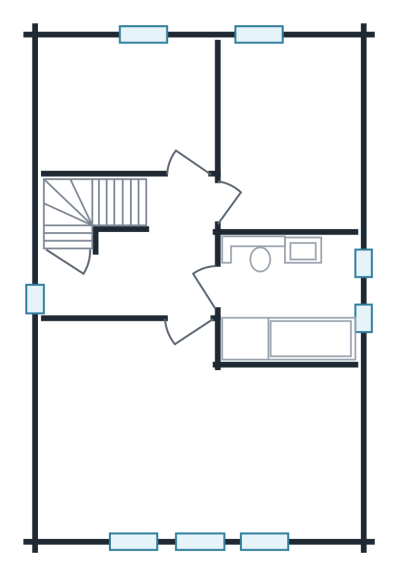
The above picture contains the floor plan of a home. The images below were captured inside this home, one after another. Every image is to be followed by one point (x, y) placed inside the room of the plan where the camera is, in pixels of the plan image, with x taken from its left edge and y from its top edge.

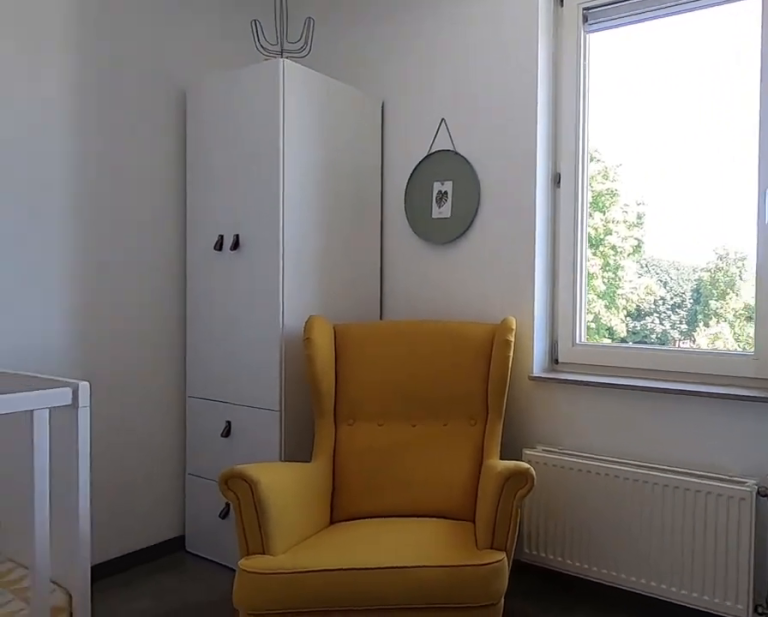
(129, 107)
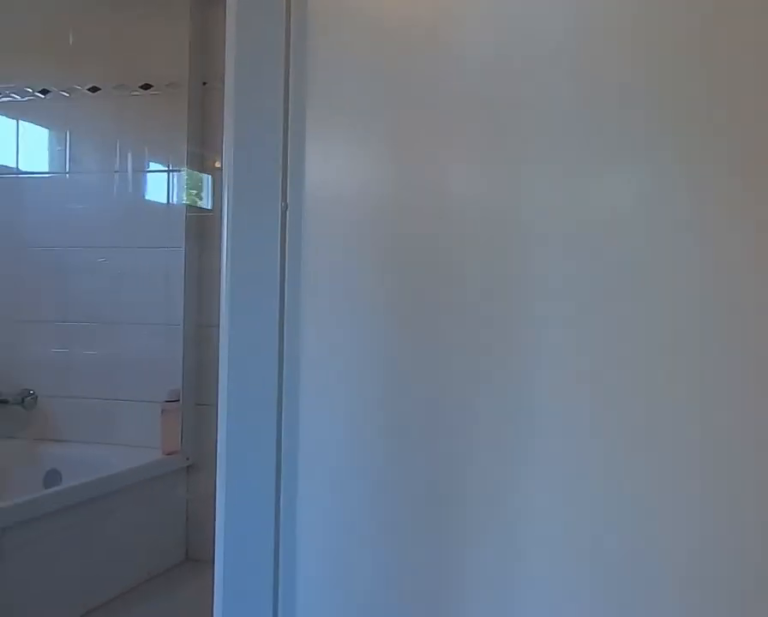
(143, 260)
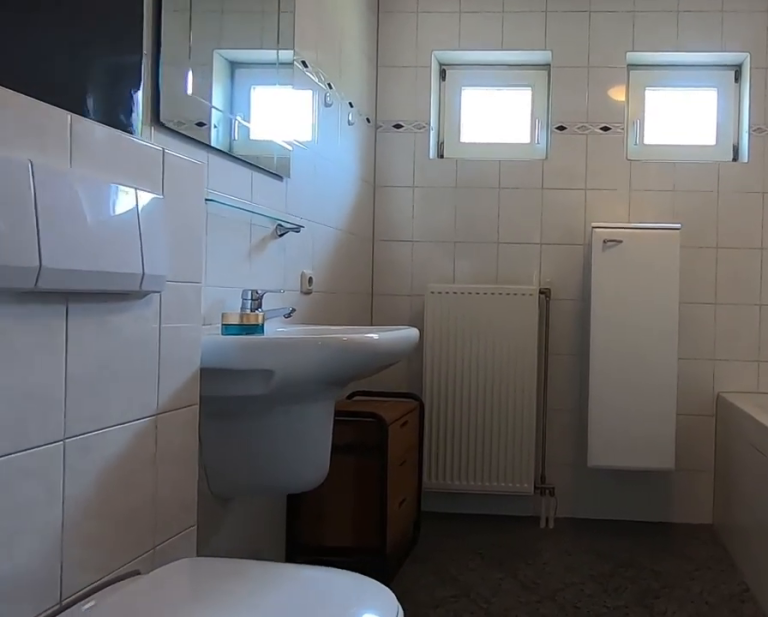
(287, 297)
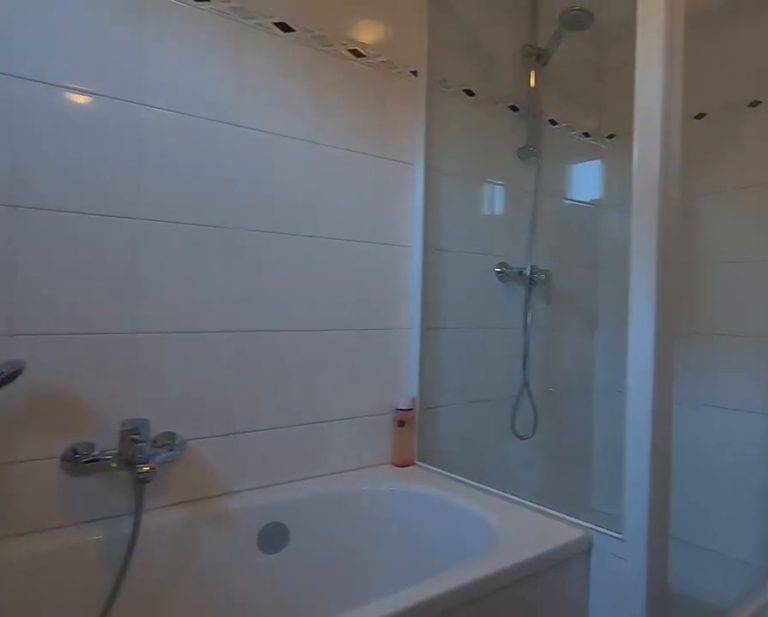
(287, 297)
